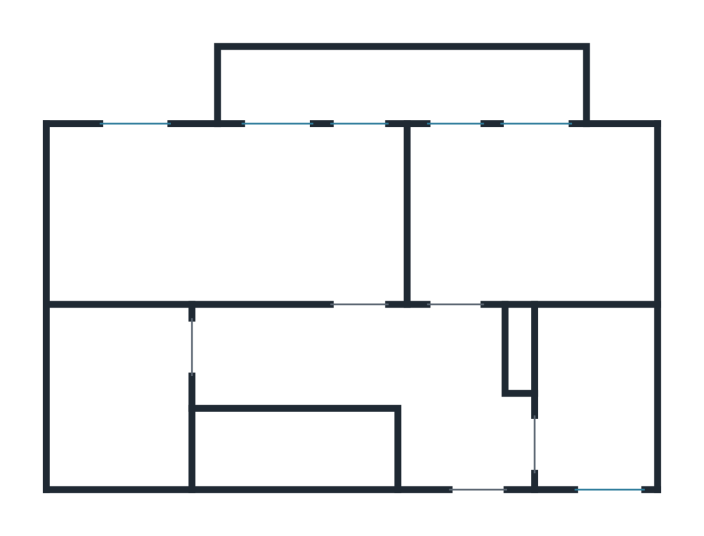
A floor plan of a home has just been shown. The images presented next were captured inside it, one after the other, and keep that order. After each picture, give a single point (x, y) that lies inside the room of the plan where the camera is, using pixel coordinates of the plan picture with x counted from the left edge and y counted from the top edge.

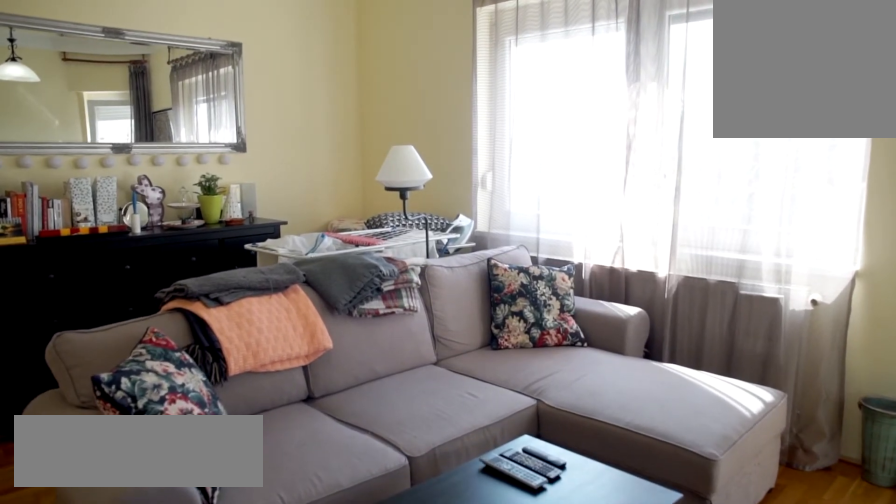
(227, 219)
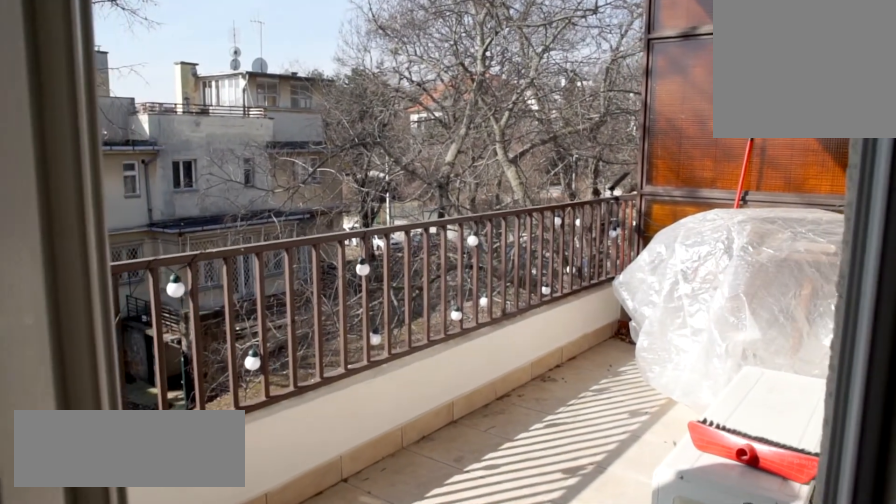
(396, 88)
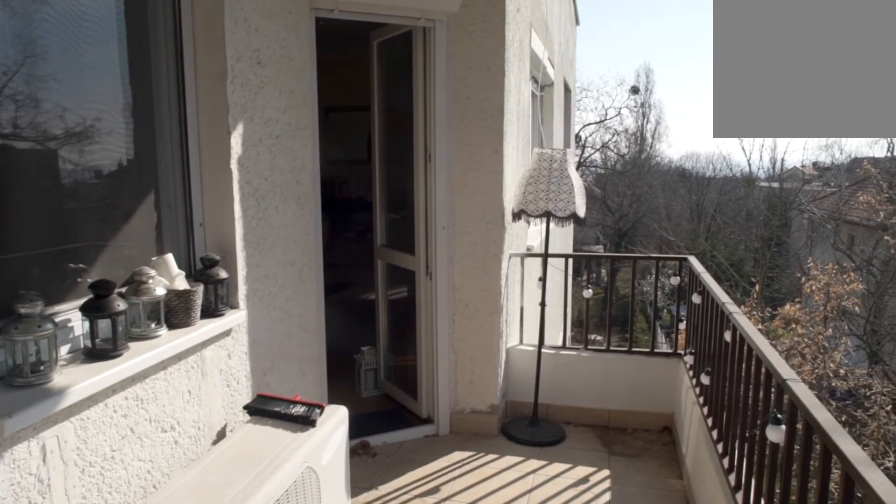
(395, 88)
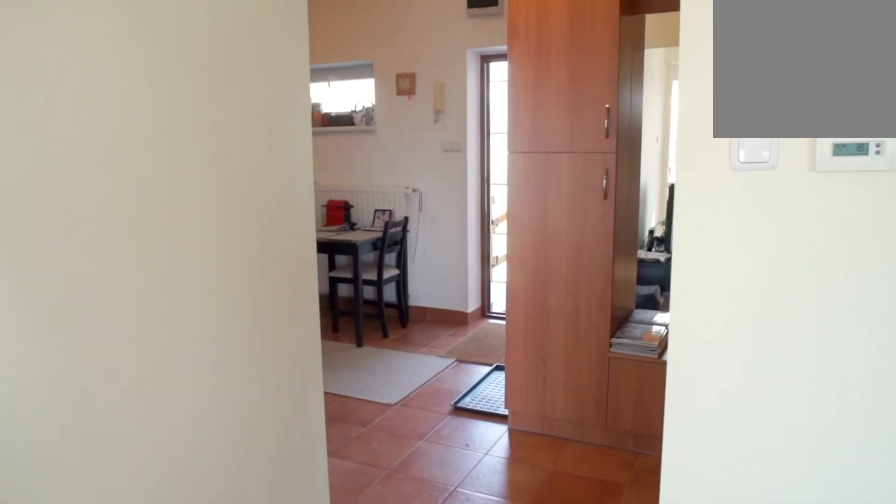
(396, 357)
